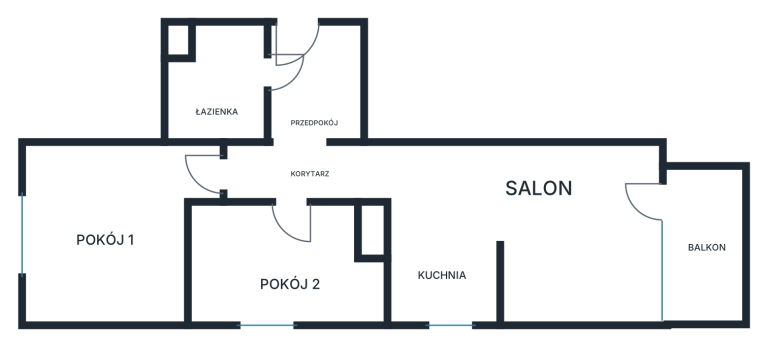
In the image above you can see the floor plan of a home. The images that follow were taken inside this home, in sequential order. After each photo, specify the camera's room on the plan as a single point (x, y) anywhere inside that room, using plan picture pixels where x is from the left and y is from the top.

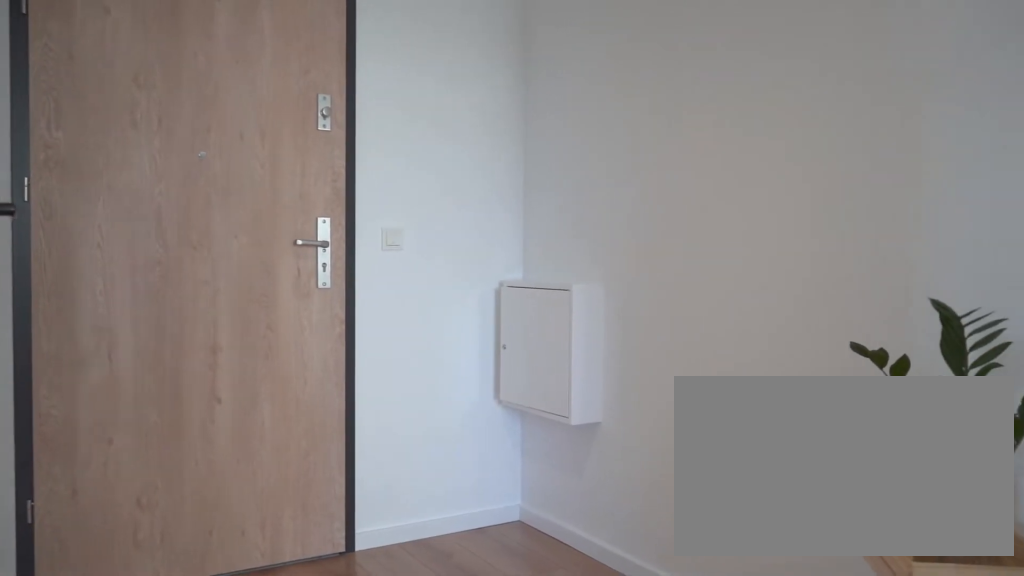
(307, 173)
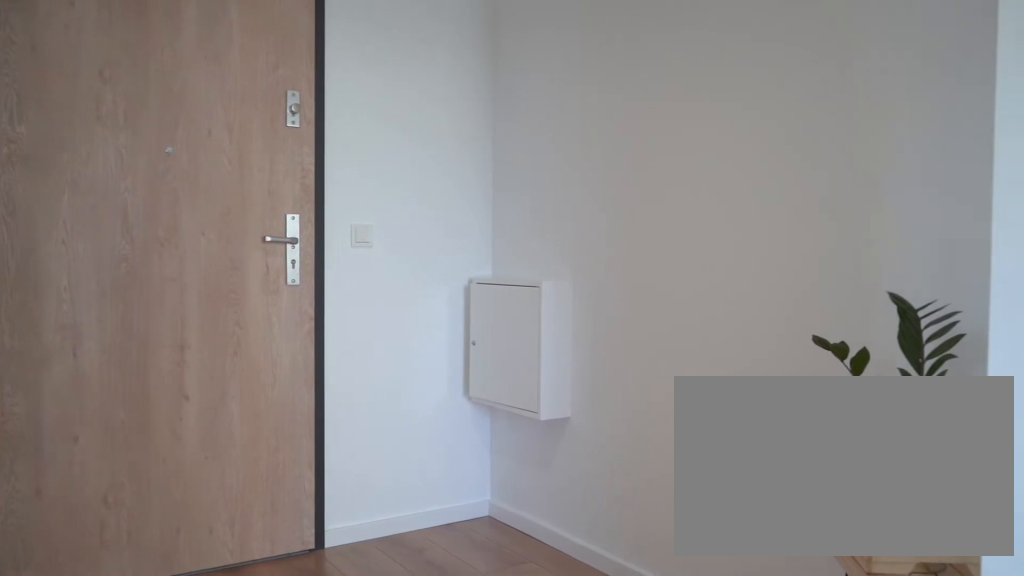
(307, 173)
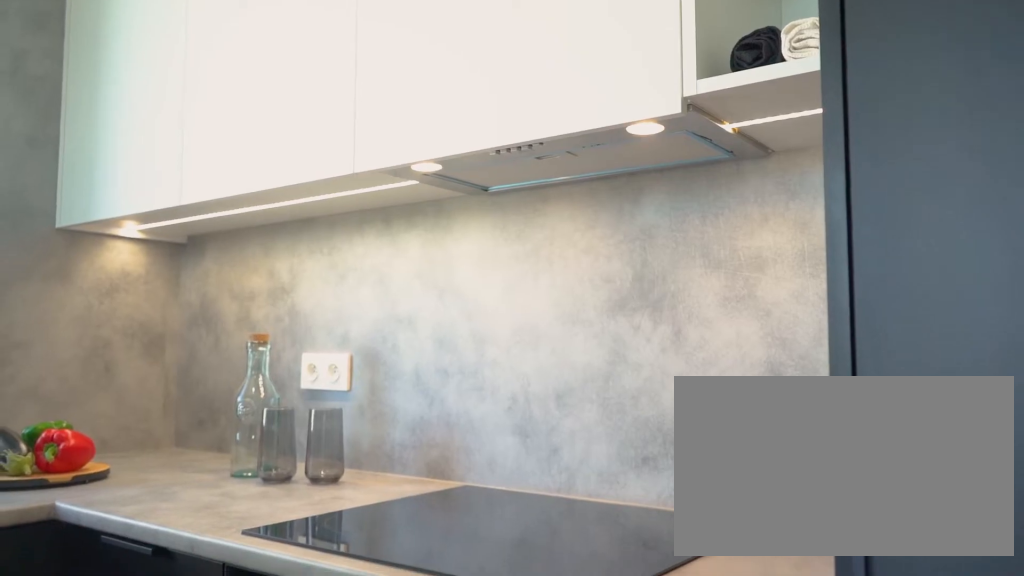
(444, 261)
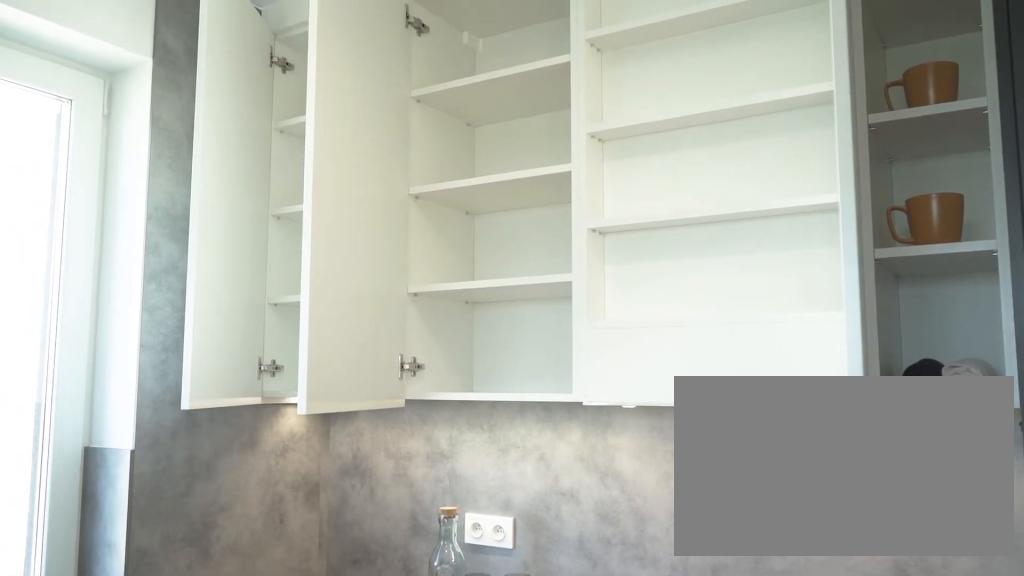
(444, 261)
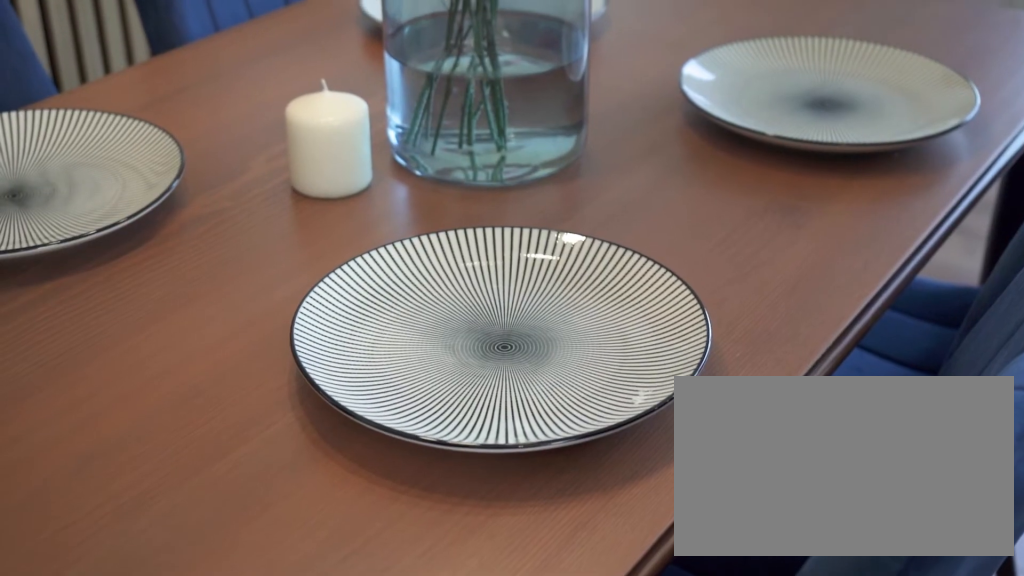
(555, 234)
